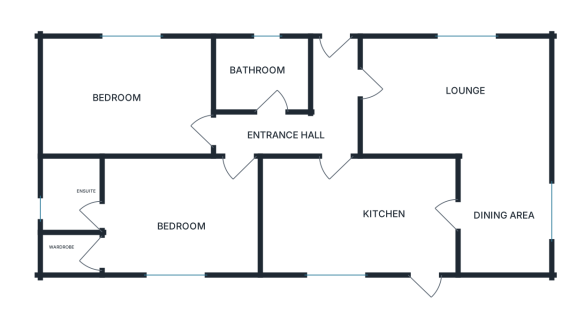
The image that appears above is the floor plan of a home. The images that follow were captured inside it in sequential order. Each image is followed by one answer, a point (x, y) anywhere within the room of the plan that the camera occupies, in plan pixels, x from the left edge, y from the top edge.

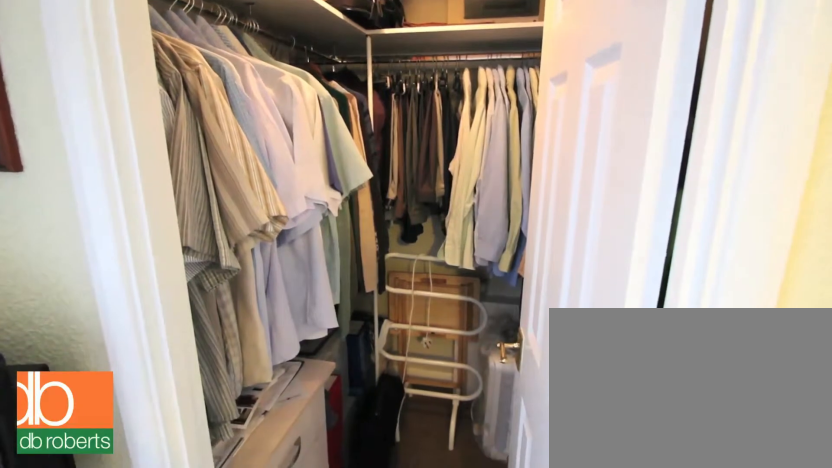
(155, 217)
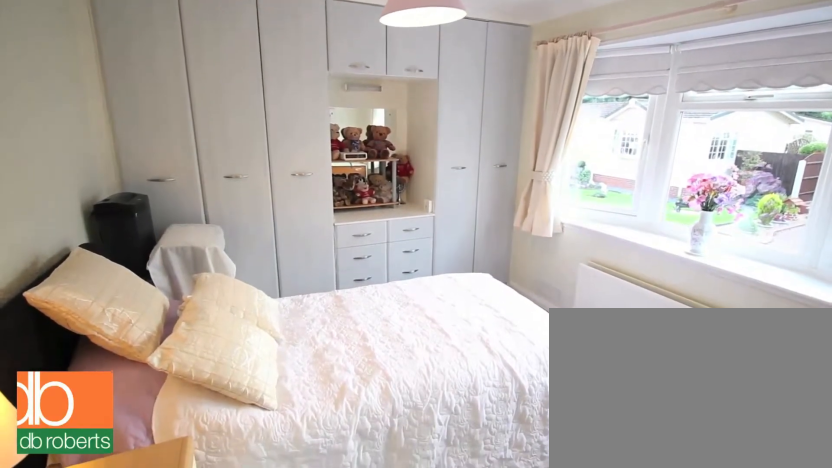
(125, 96)
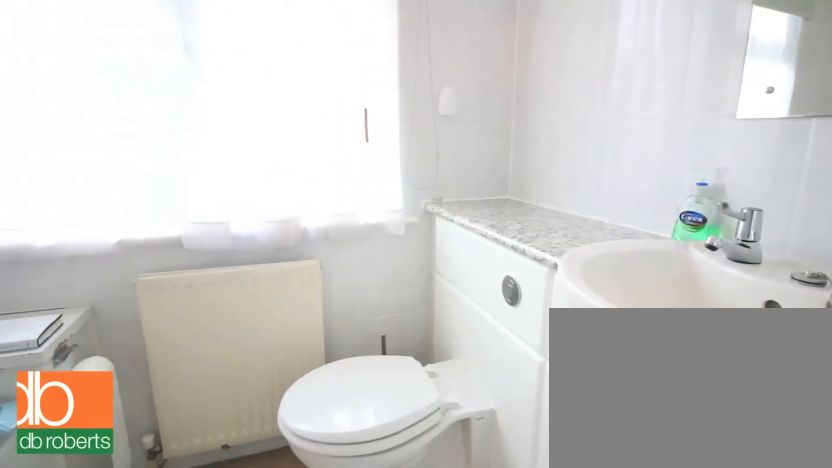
(261, 72)
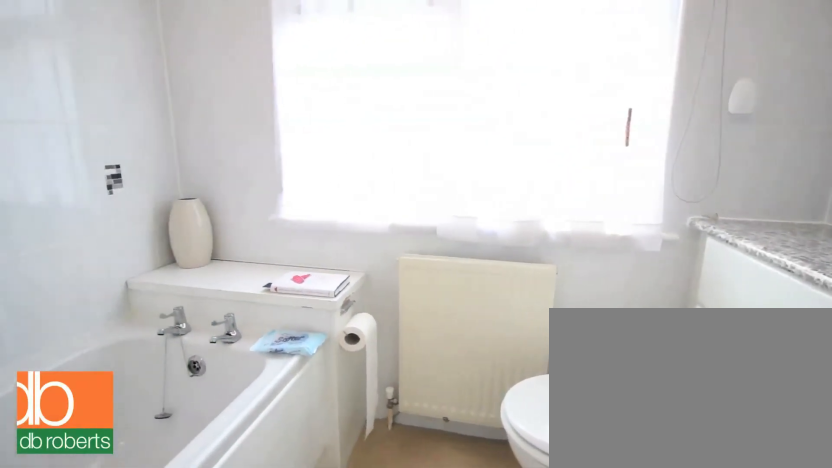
(261, 72)
